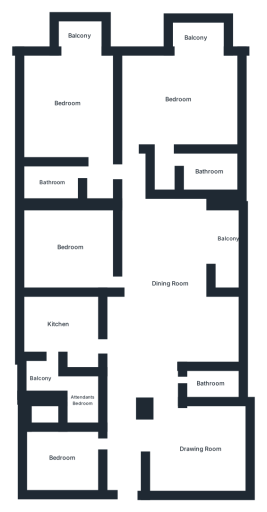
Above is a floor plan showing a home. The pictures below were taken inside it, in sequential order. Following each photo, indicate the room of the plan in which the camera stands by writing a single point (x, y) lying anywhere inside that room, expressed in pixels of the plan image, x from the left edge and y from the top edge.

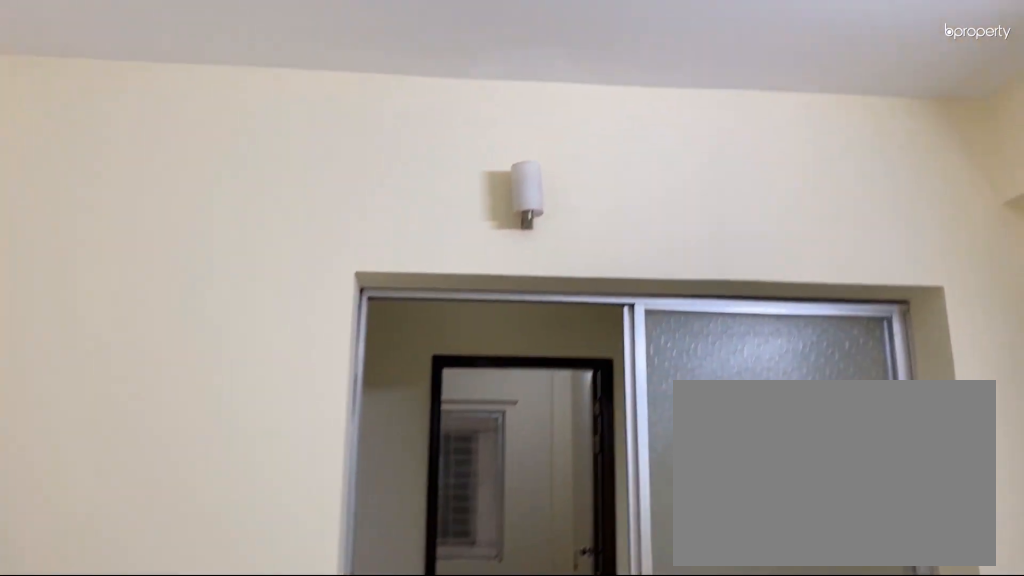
(198, 447)
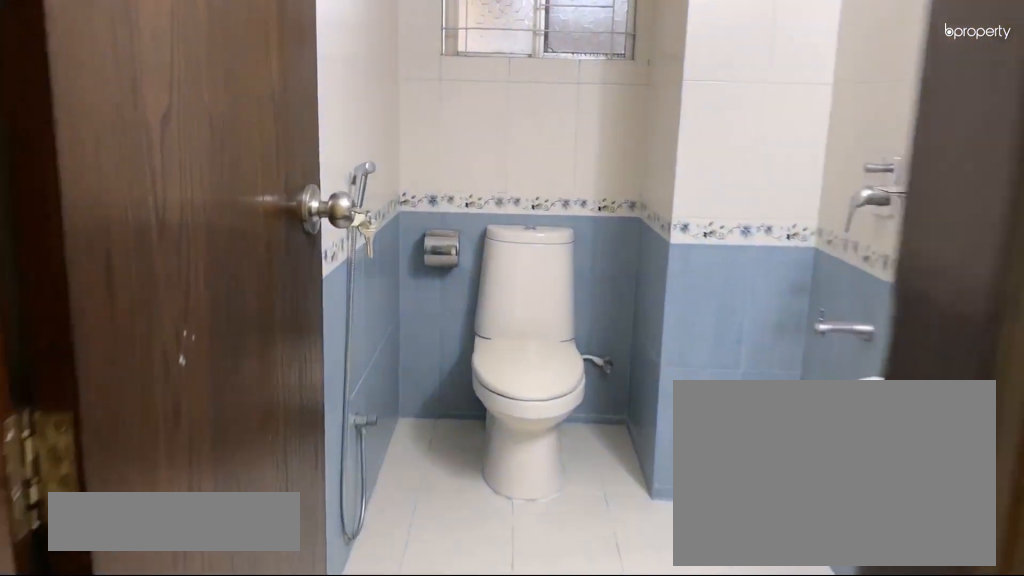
(209, 382)
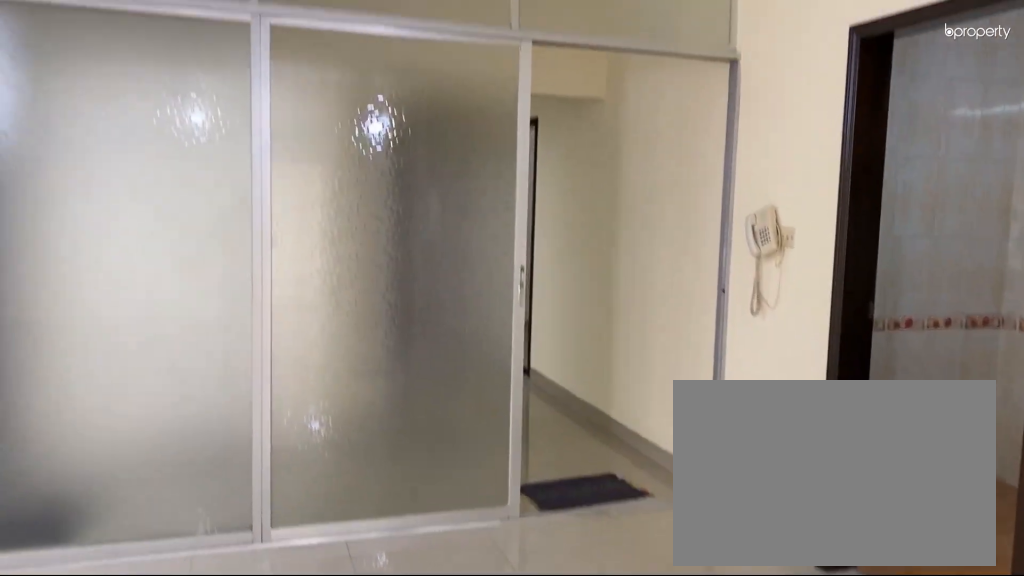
(169, 284)
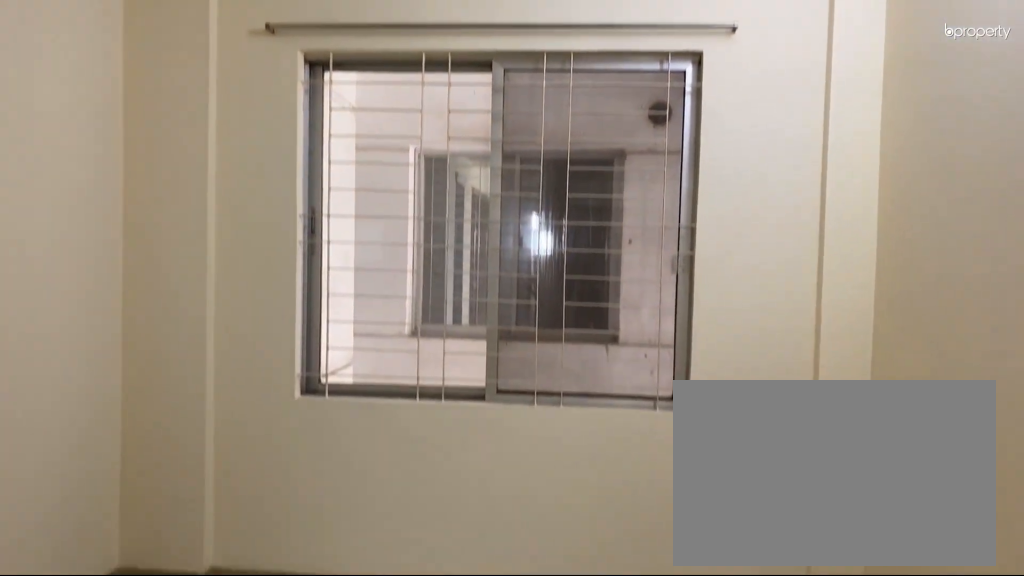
(61, 457)
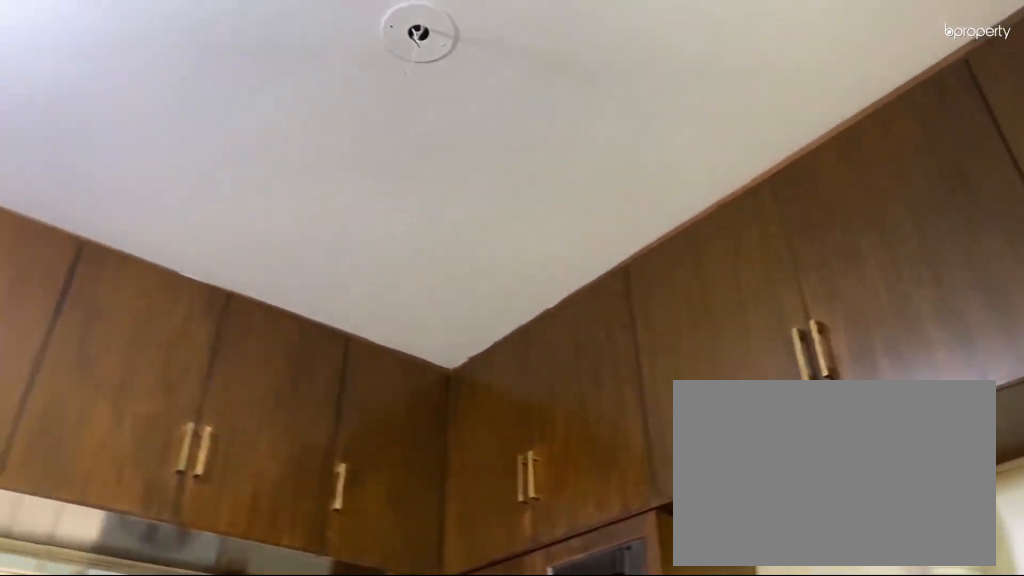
(59, 323)
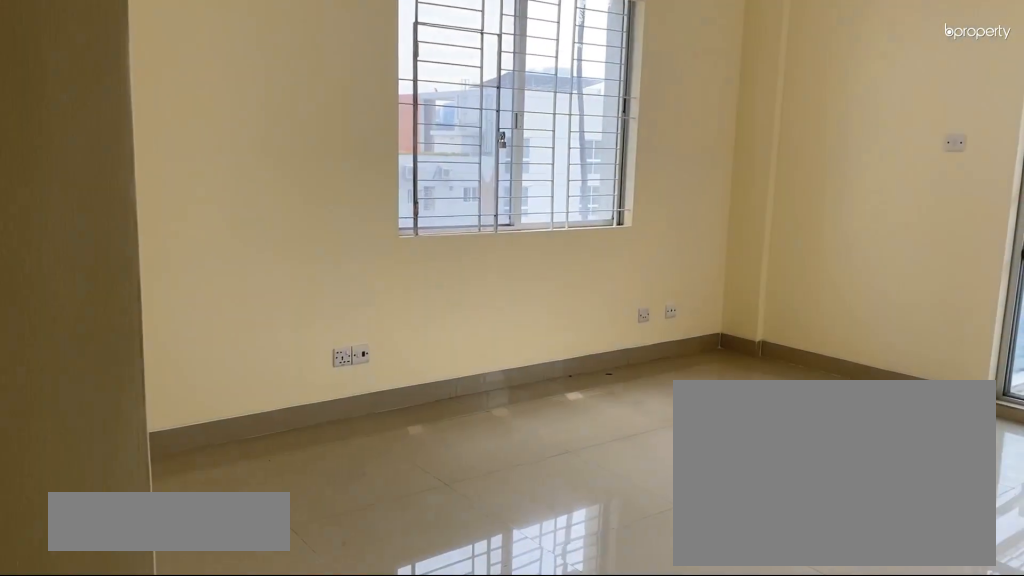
(67, 106)
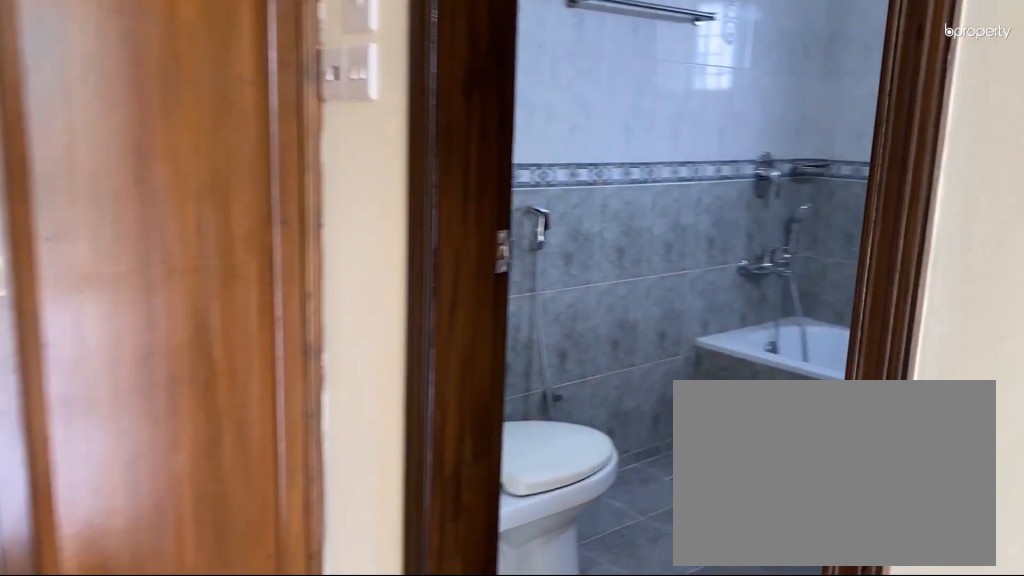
(56, 180)
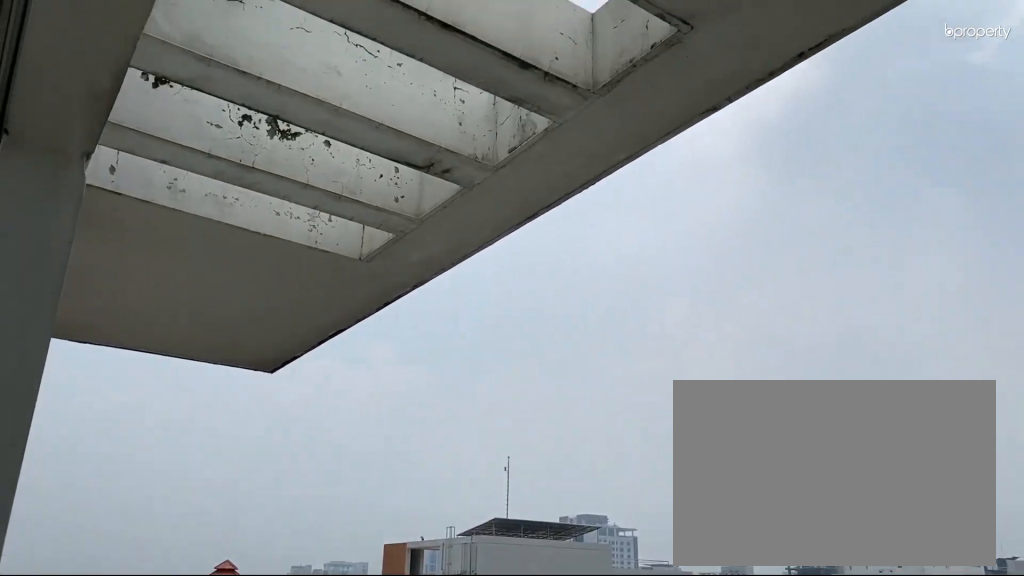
(80, 36)
